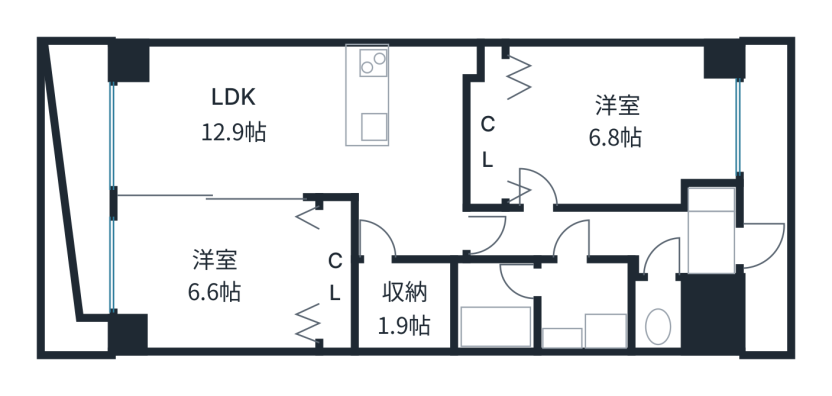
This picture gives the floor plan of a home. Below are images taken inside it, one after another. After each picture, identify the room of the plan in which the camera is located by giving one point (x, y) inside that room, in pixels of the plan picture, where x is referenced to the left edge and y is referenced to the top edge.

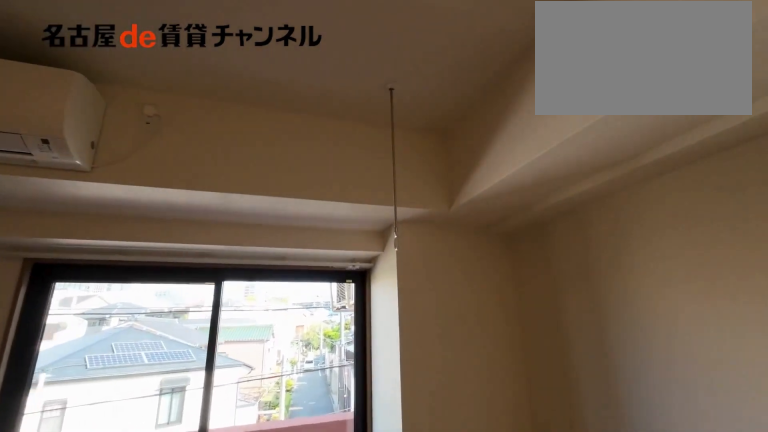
(306, 131)
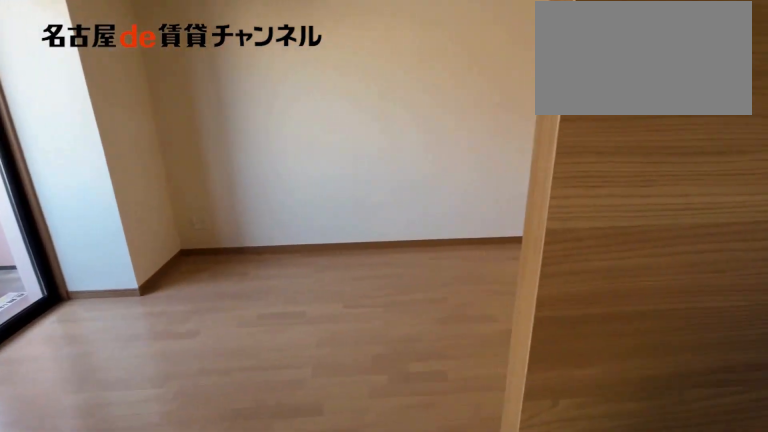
(219, 273)
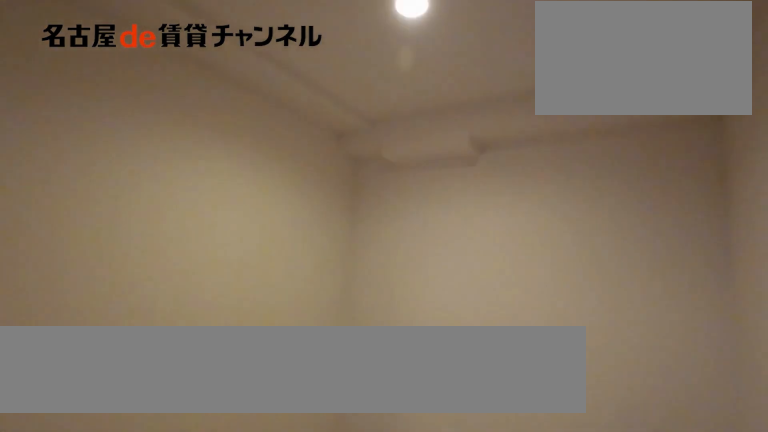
(403, 305)
